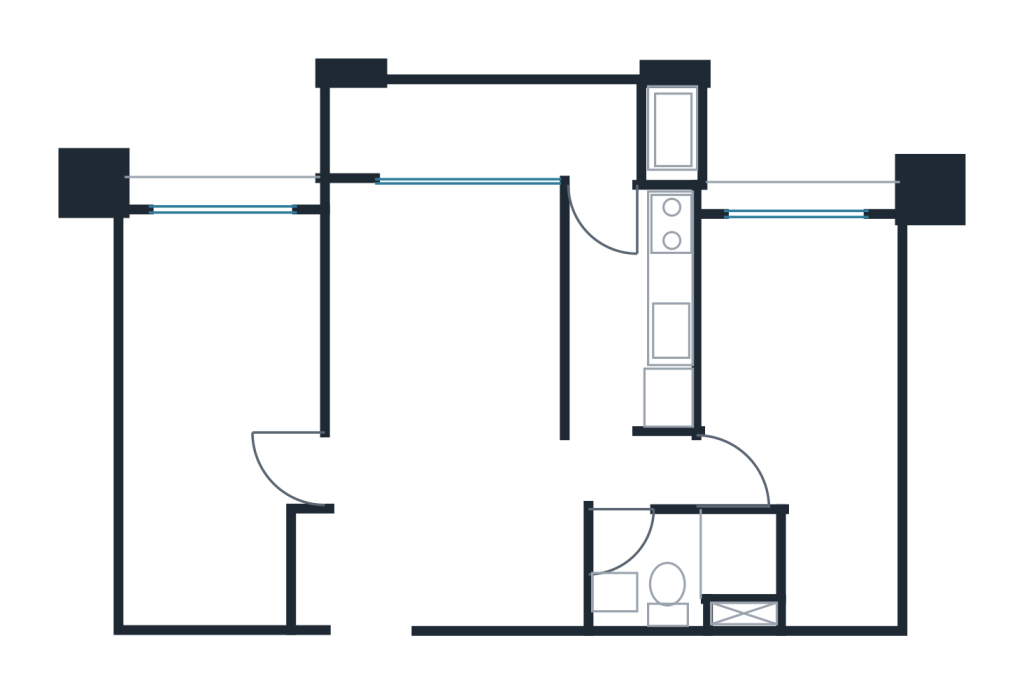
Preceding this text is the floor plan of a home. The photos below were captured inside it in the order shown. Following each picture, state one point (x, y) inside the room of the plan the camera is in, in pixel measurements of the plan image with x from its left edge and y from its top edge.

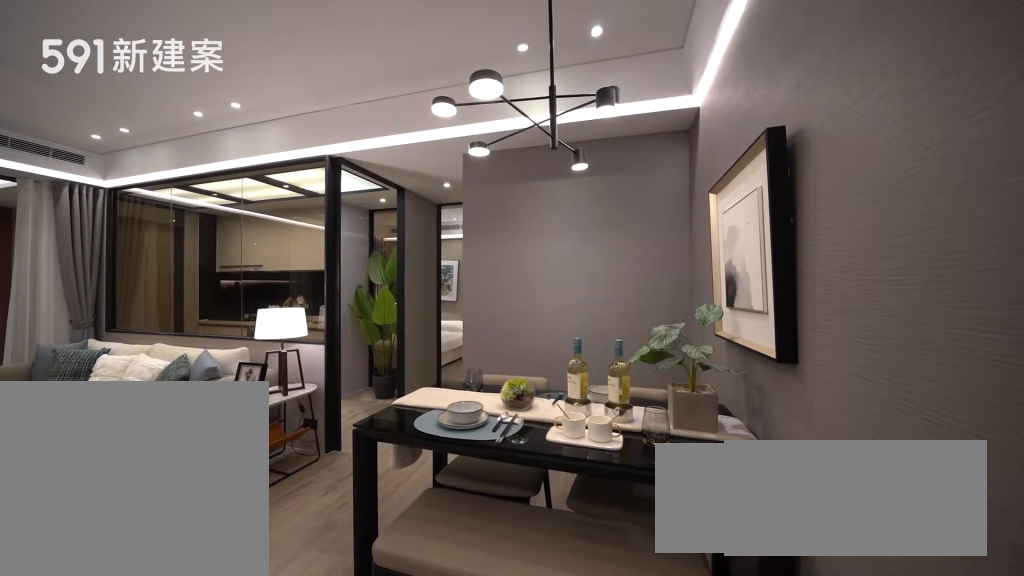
(507, 548)
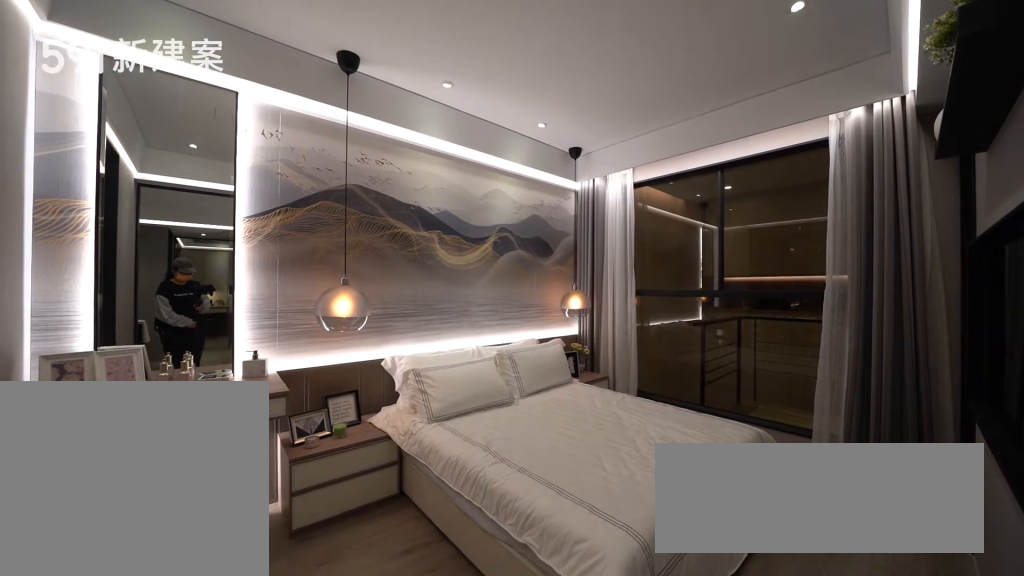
(220, 409)
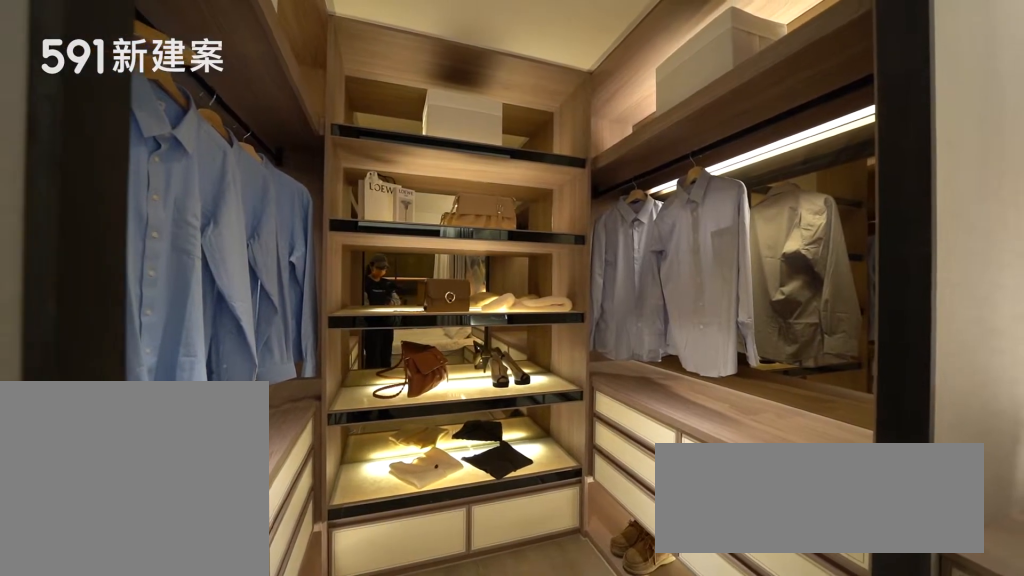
(220, 409)
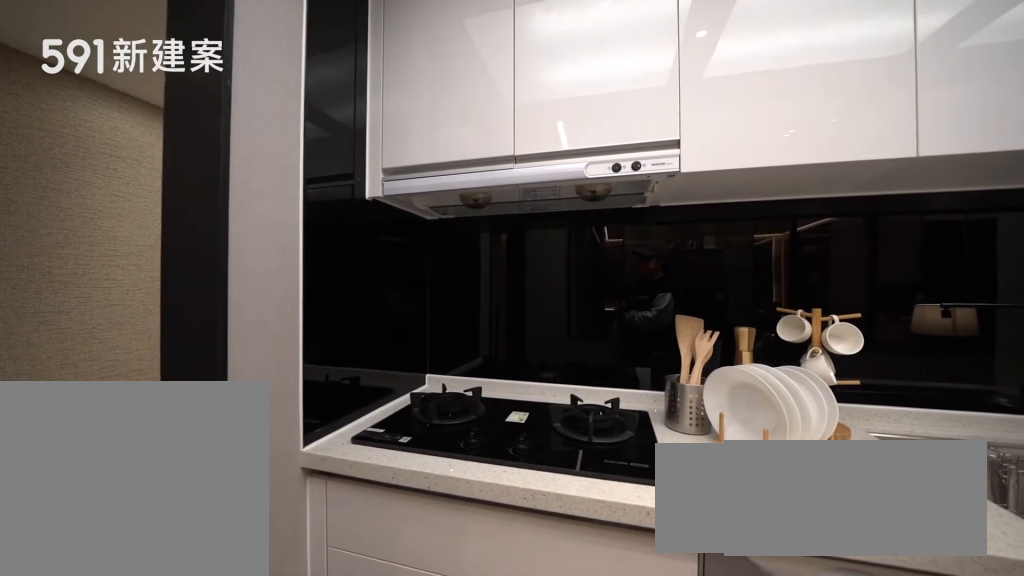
(634, 305)
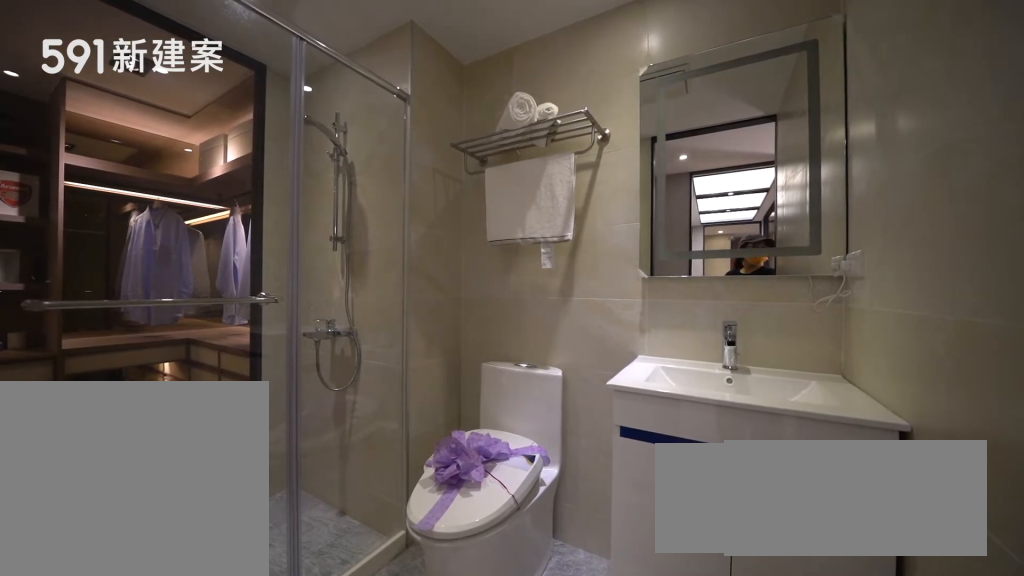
(690, 573)
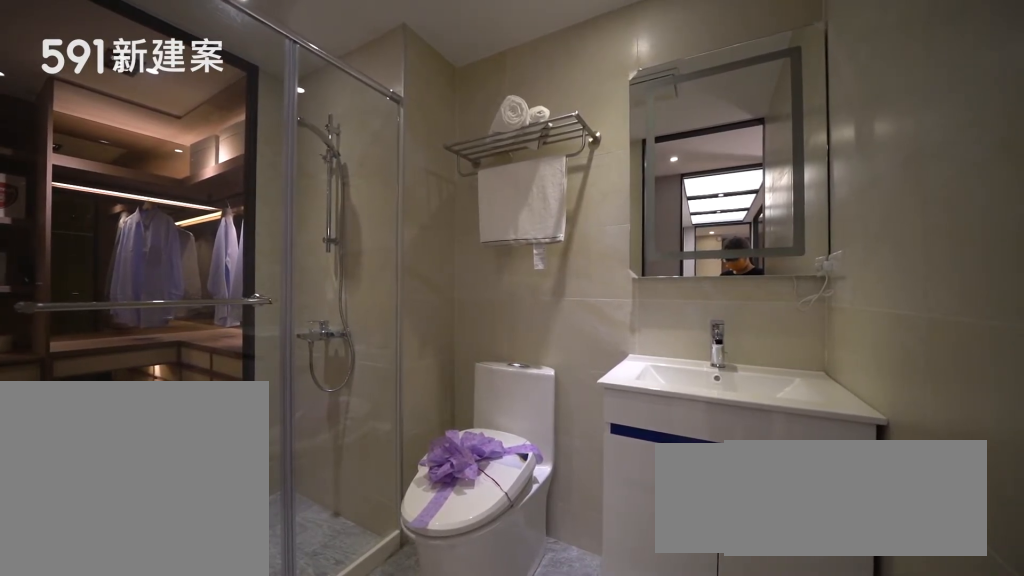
(690, 573)
